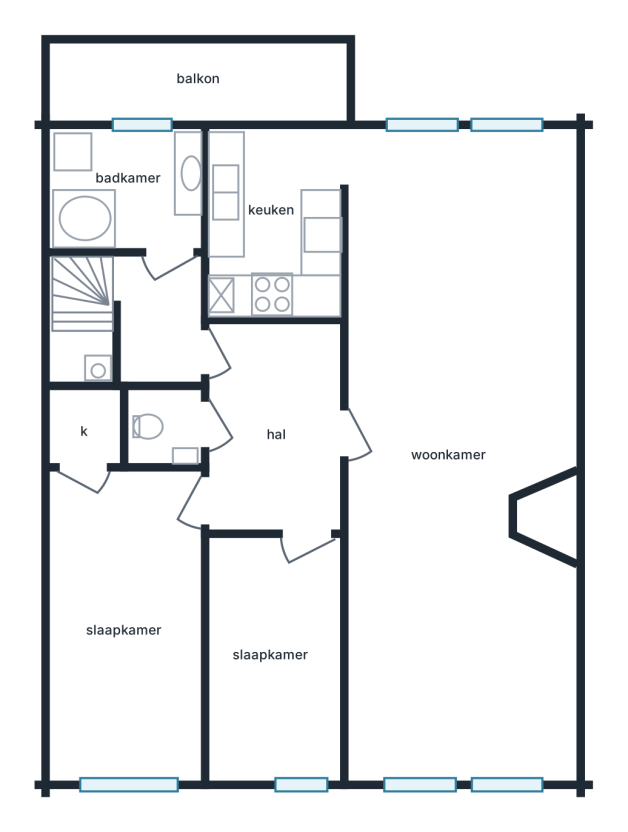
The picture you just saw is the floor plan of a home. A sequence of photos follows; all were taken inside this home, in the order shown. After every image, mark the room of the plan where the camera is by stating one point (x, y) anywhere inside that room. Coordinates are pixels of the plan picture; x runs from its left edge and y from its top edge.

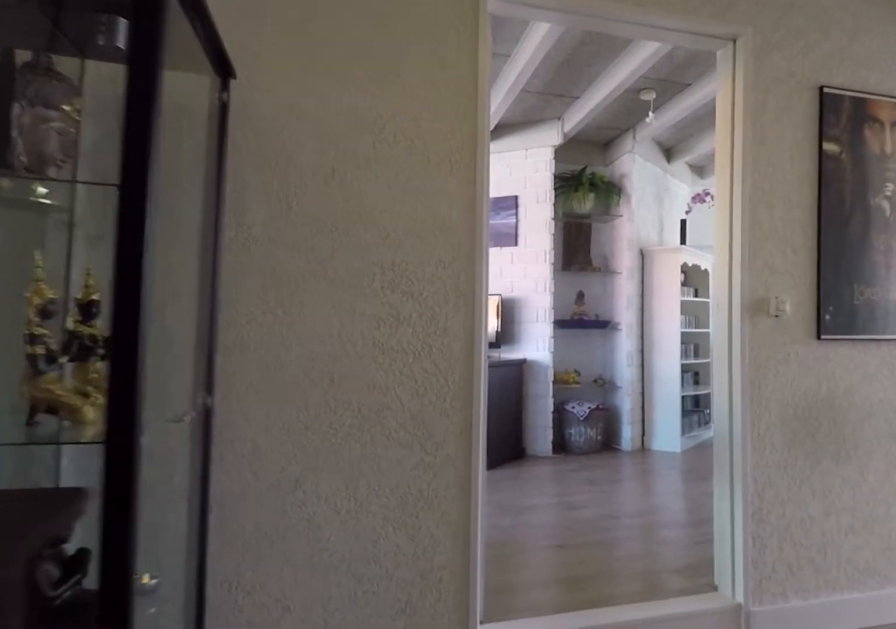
(275, 428)
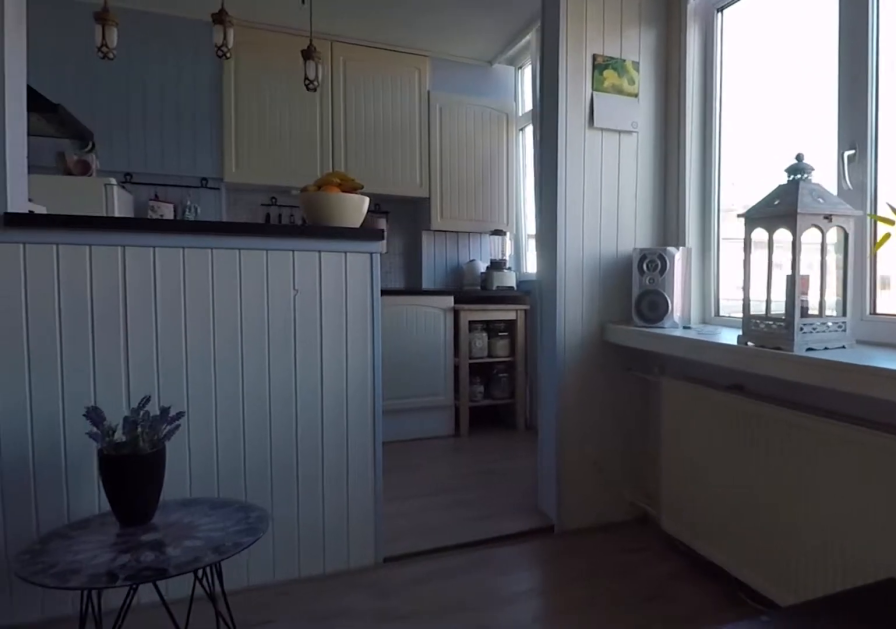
(455, 455)
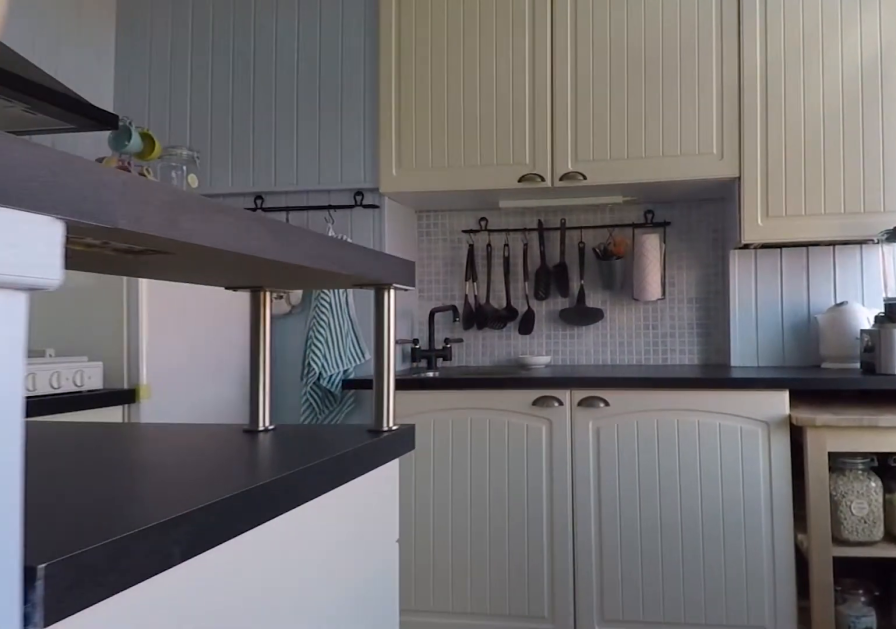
(275, 224)
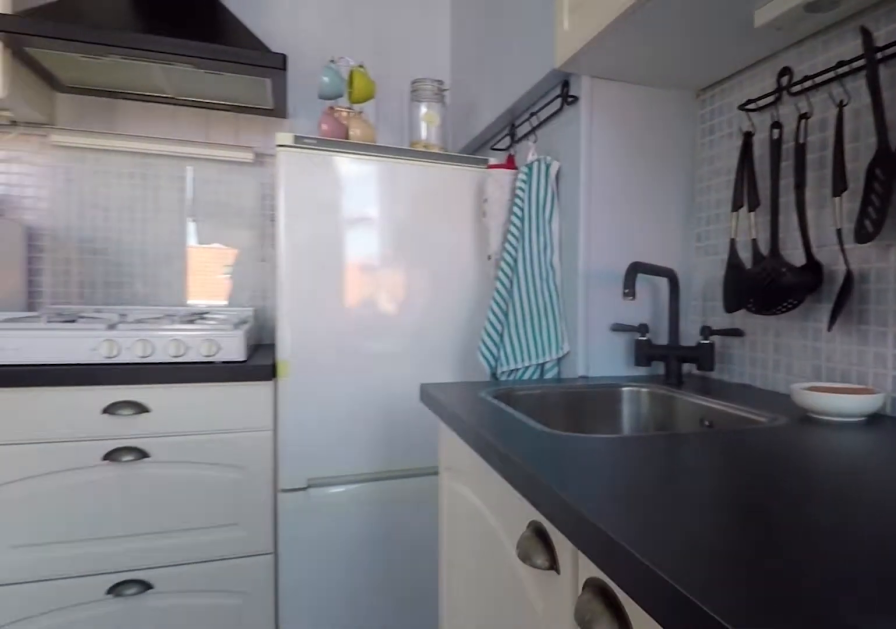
(275, 224)
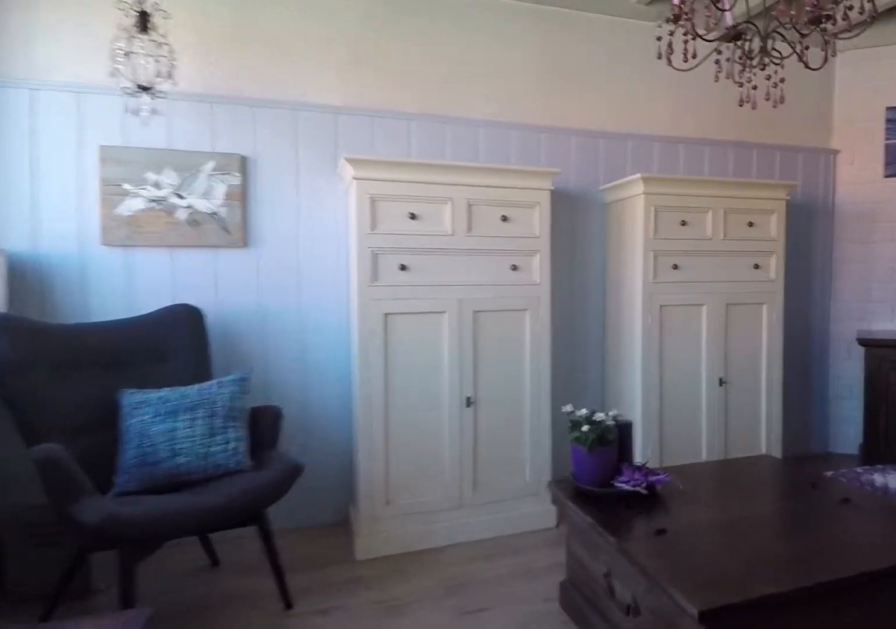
(453, 456)
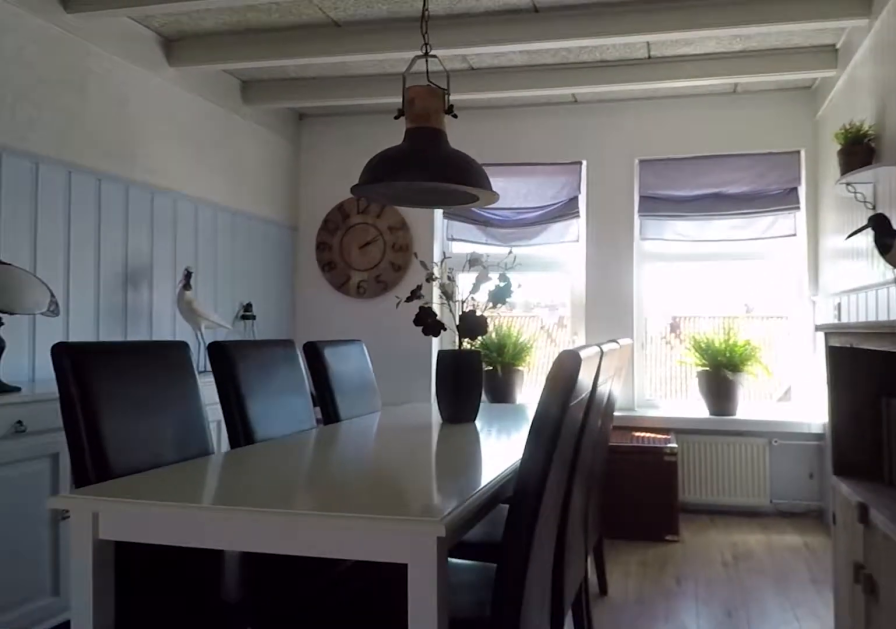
(457, 455)
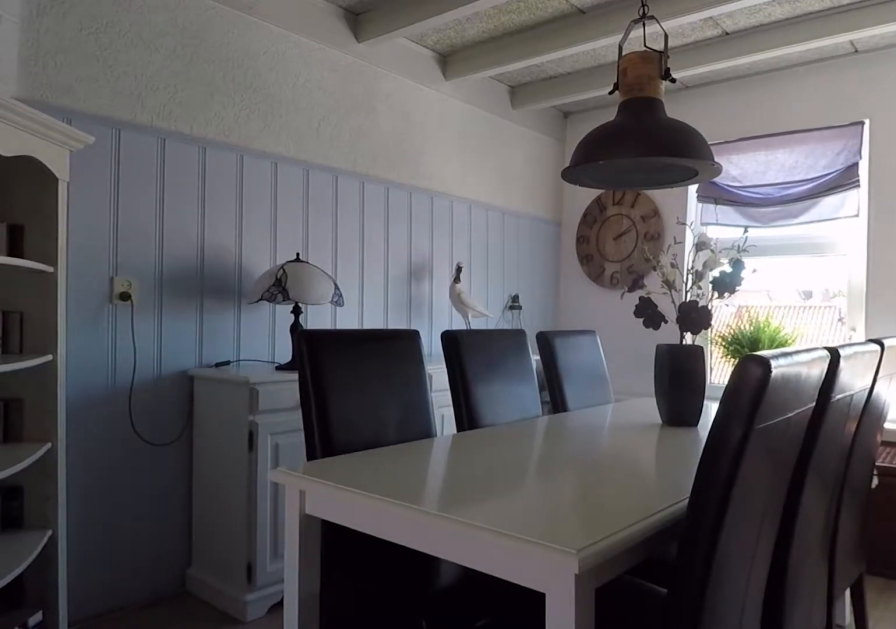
(455, 711)
